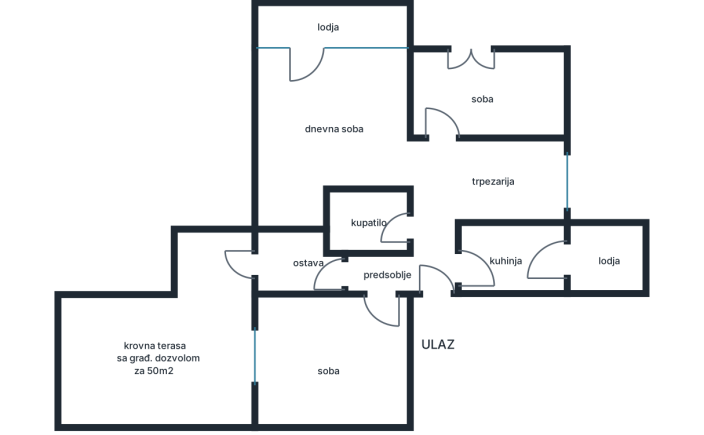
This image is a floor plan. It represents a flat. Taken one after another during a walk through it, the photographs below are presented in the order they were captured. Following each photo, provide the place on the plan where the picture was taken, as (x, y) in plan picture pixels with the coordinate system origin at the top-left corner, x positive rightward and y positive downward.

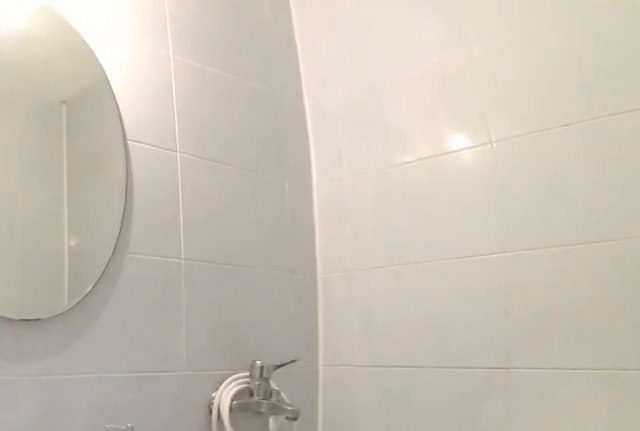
(374, 234)
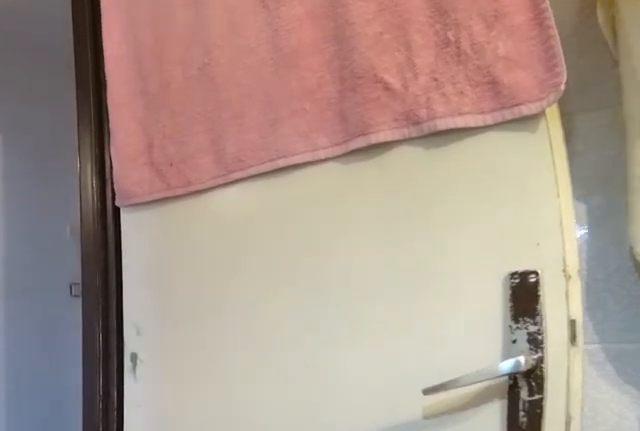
(355, 223)
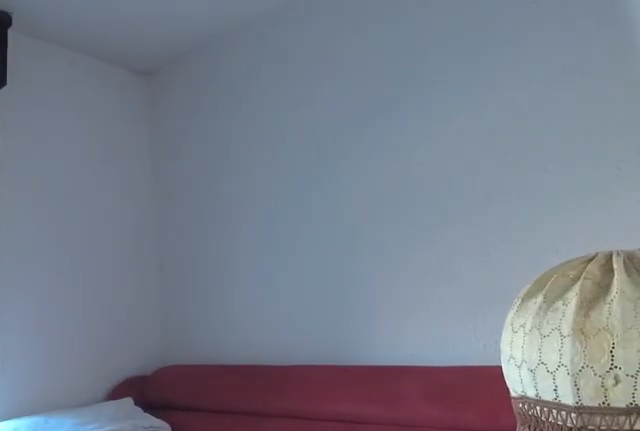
(438, 141)
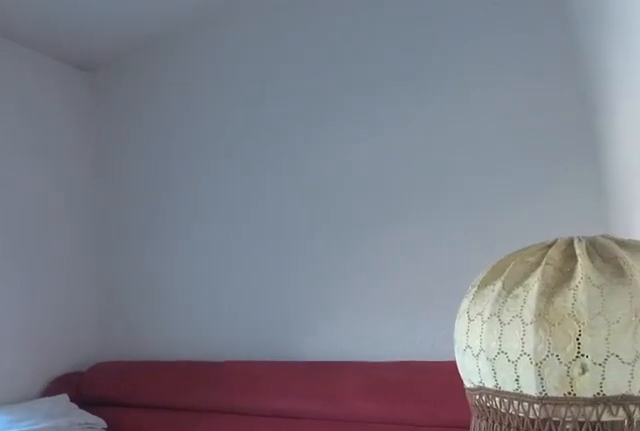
(444, 130)
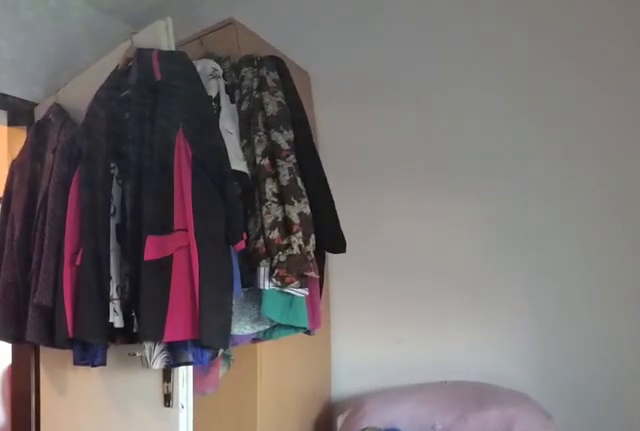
(487, 78)
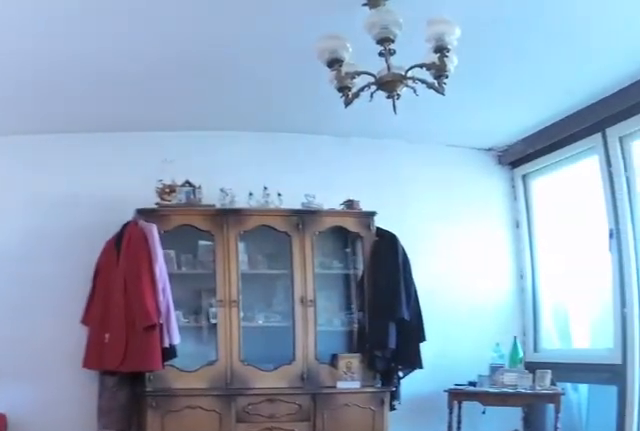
(413, 165)
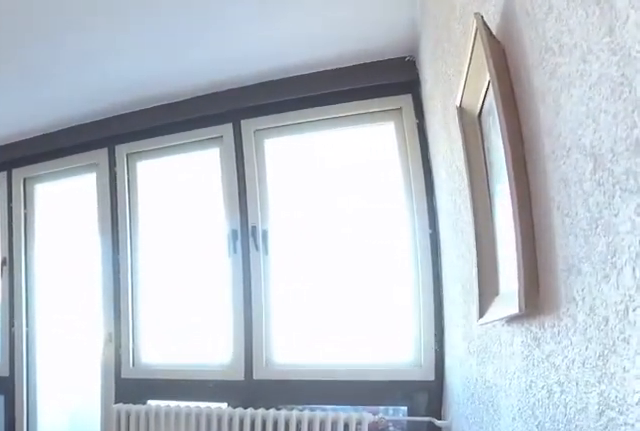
(397, 165)
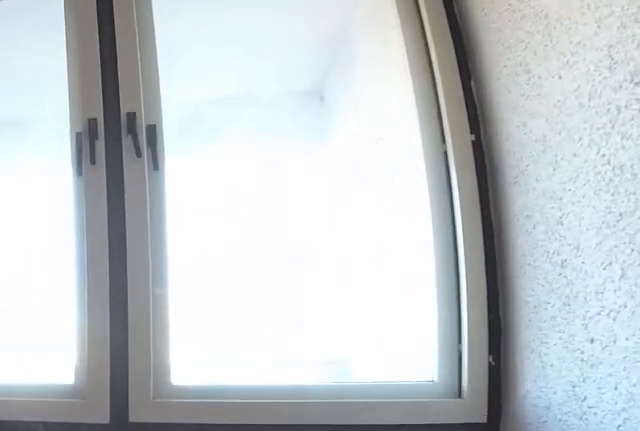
(389, 116)
